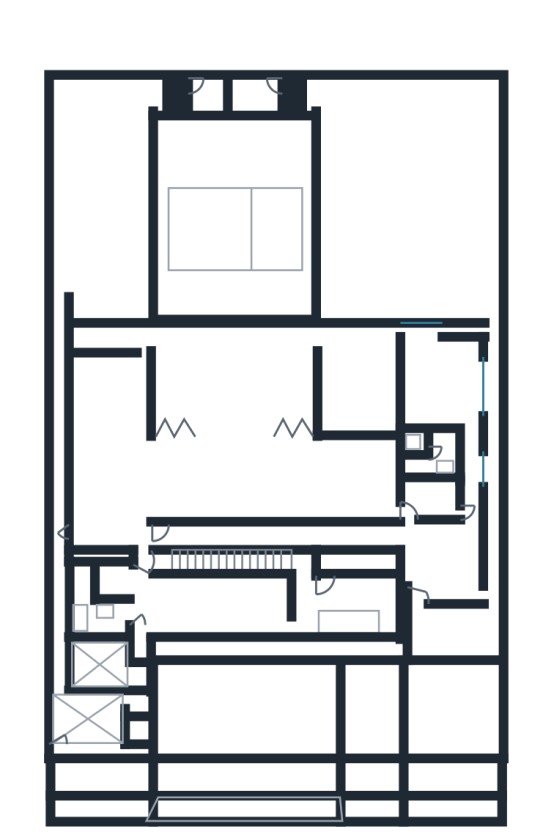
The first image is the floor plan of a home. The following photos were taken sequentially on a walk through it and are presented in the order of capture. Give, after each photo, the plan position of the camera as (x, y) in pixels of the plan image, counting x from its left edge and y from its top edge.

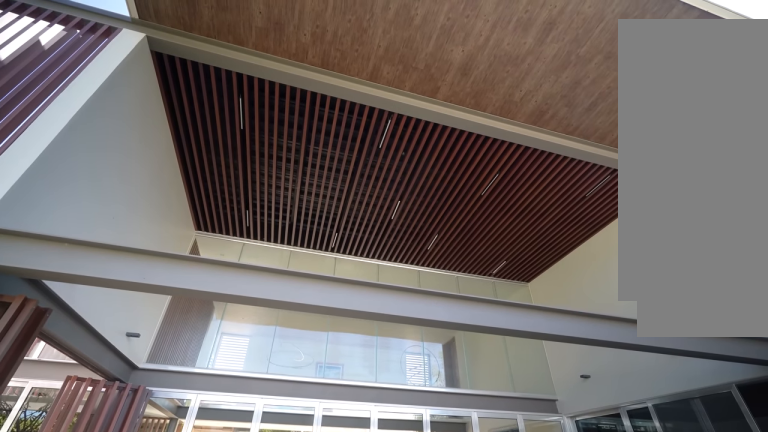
(297, 307)
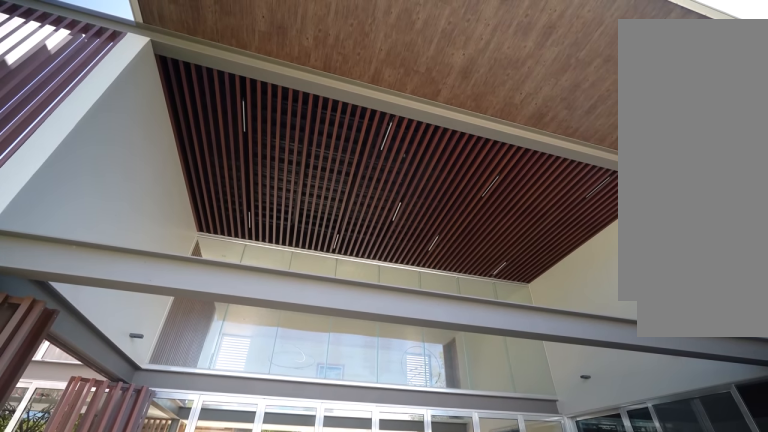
(296, 308)
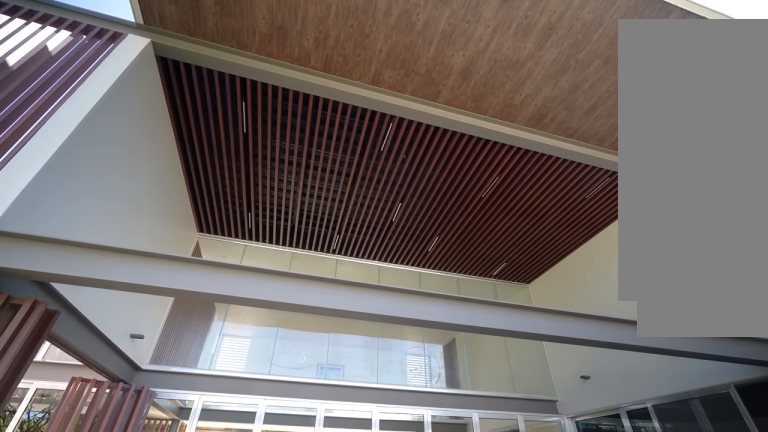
(296, 308)
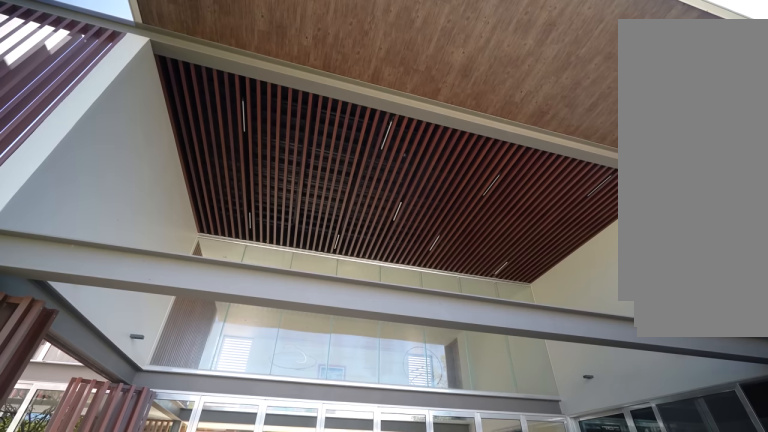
(273, 302)
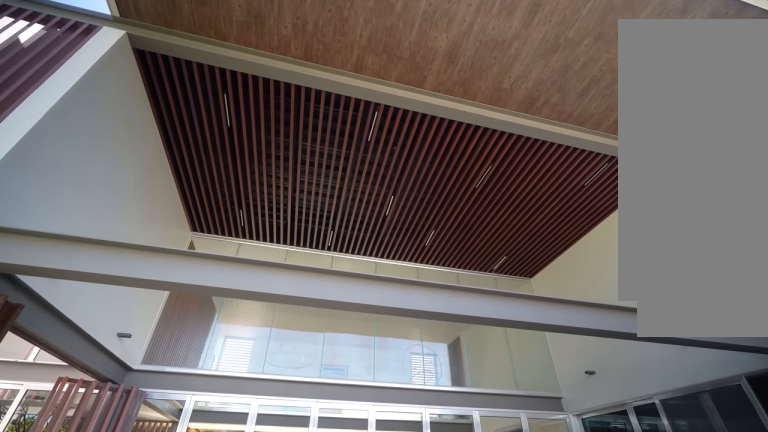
(241, 316)
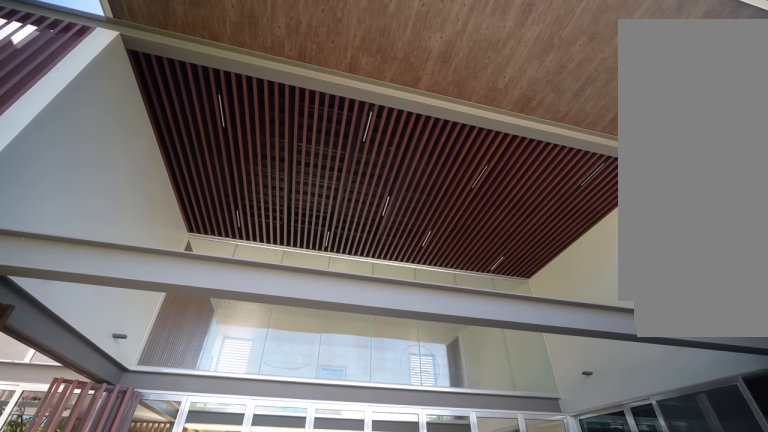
(241, 316)
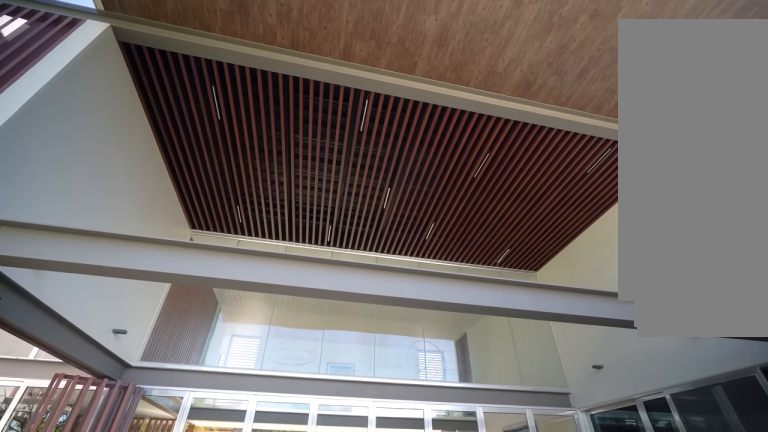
(240, 316)
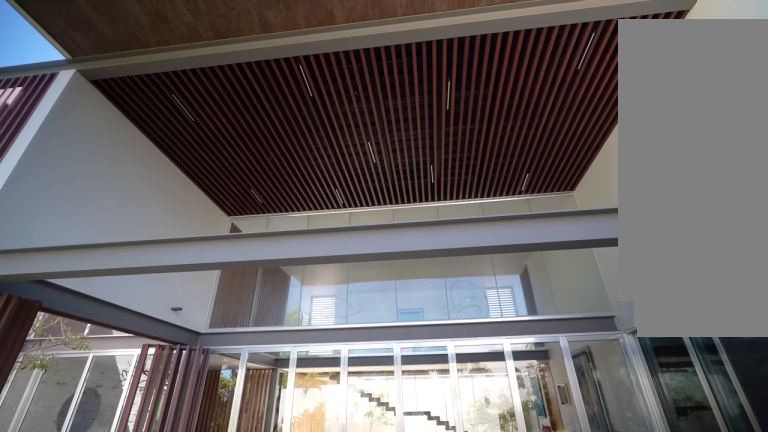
(241, 310)
